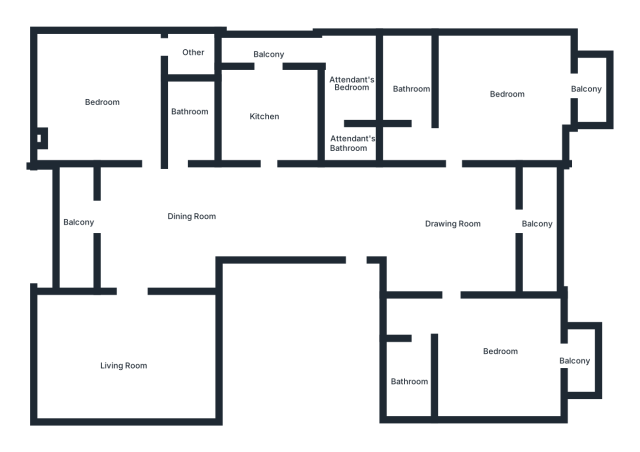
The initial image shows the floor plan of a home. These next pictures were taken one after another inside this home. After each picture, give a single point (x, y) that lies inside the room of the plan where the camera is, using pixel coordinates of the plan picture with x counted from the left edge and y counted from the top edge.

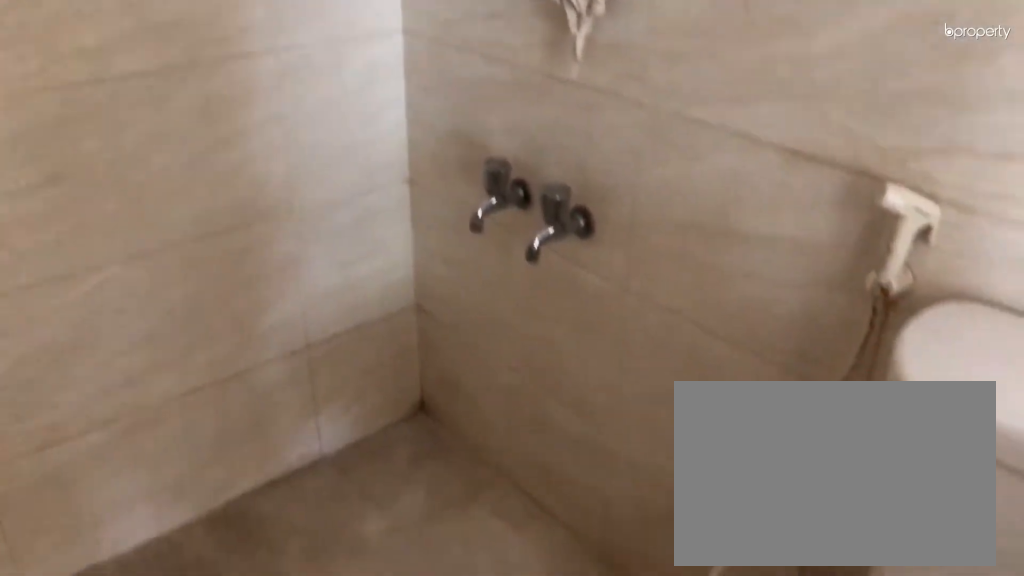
(190, 117)
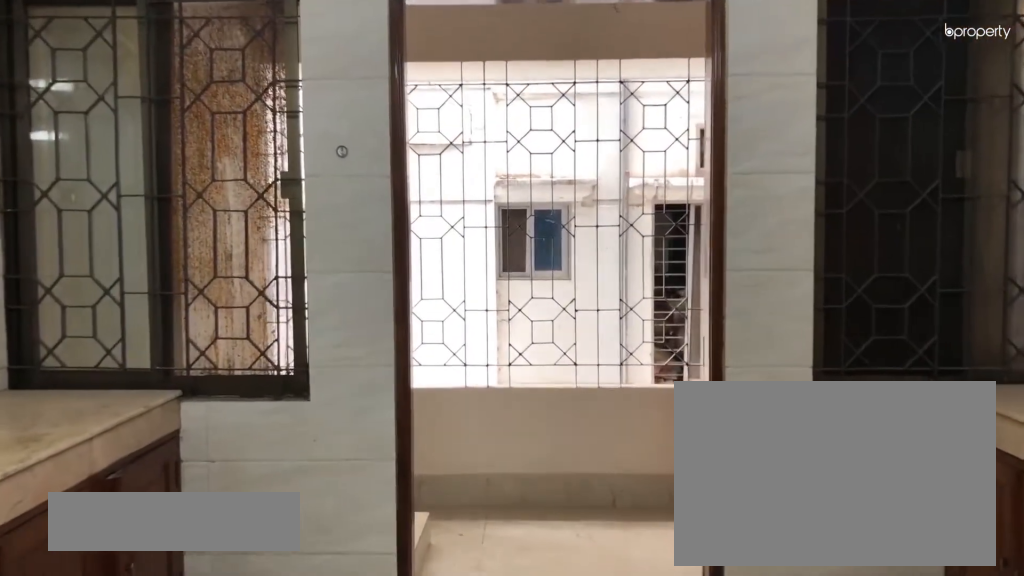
(265, 113)
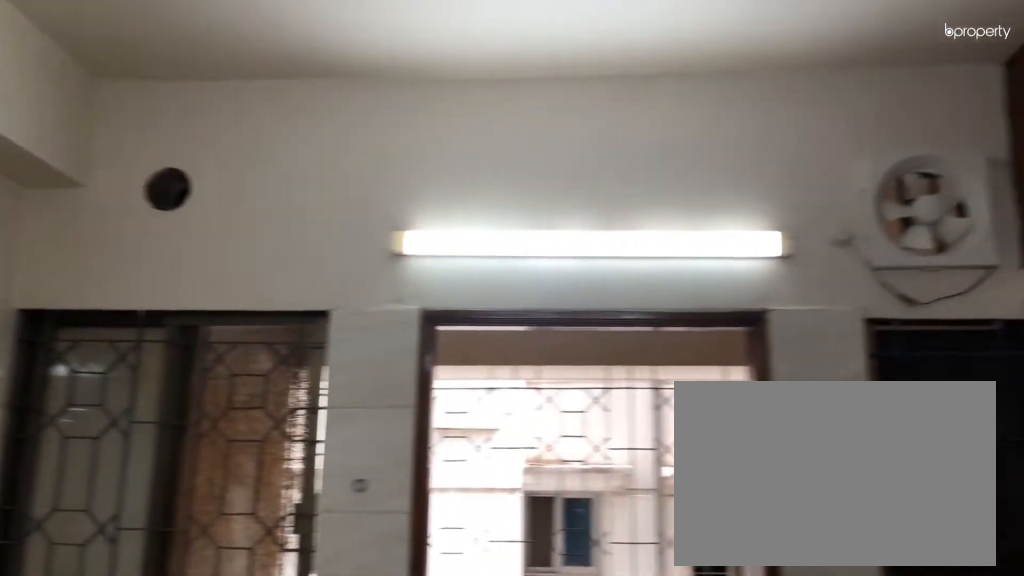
(265, 113)
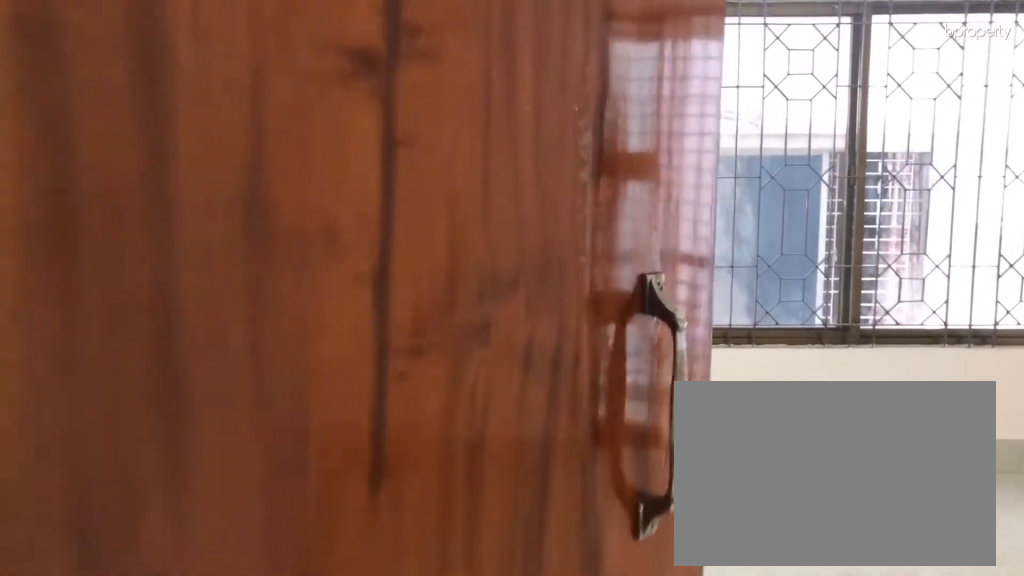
(510, 93)
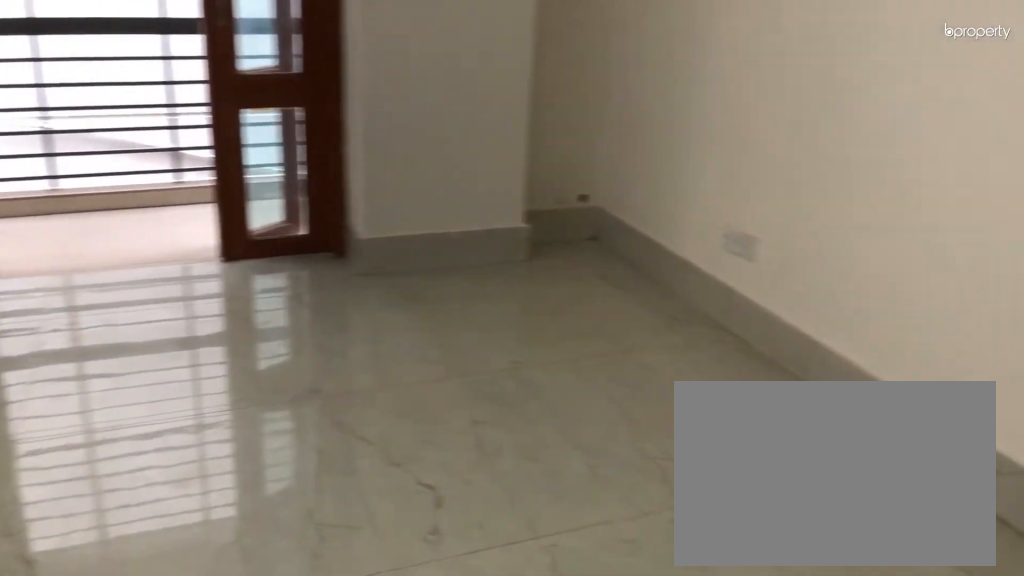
(510, 93)
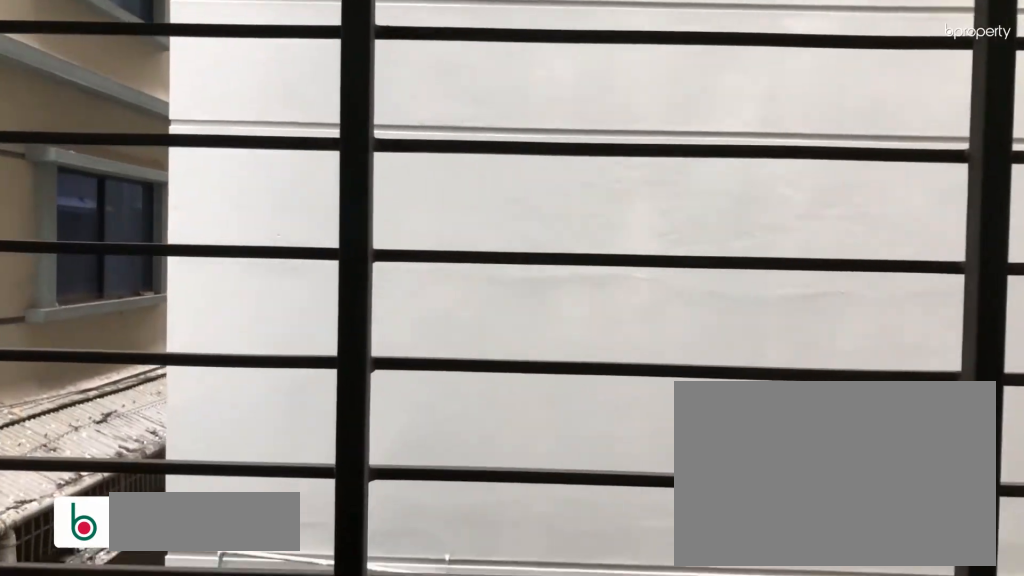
(592, 89)
